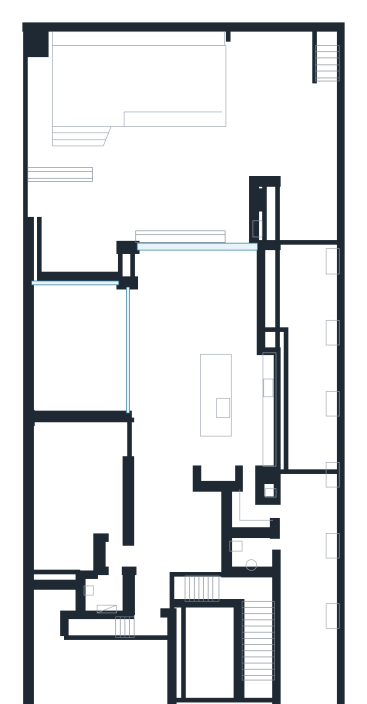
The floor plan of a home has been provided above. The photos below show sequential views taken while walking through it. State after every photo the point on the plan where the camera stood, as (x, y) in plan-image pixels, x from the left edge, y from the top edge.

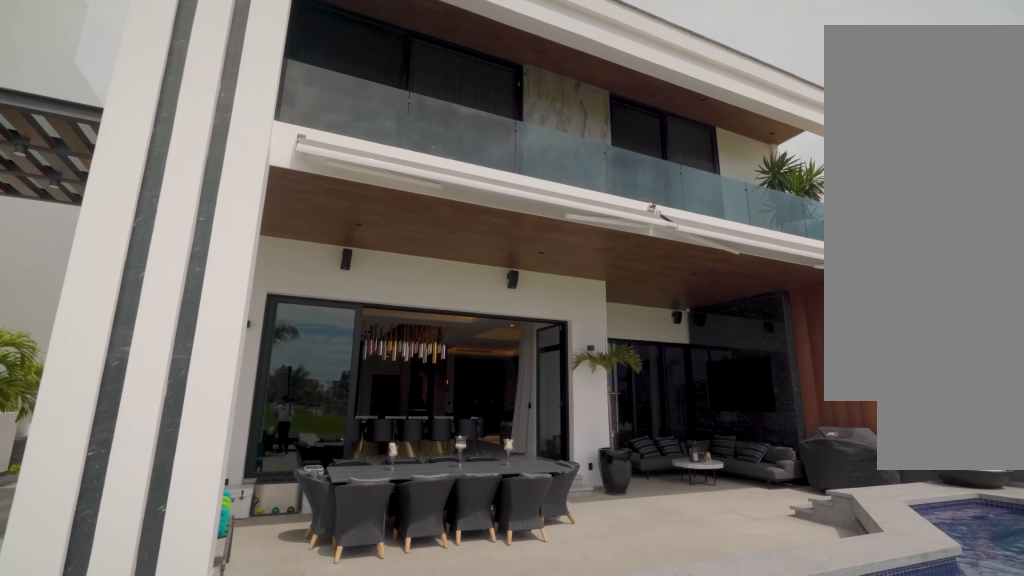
(249, 114)
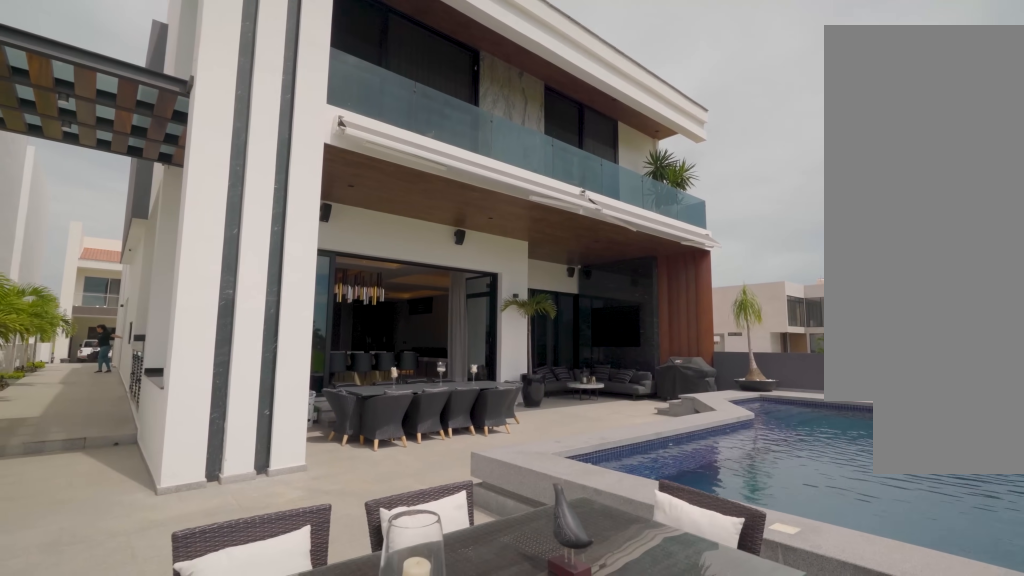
(290, 92)
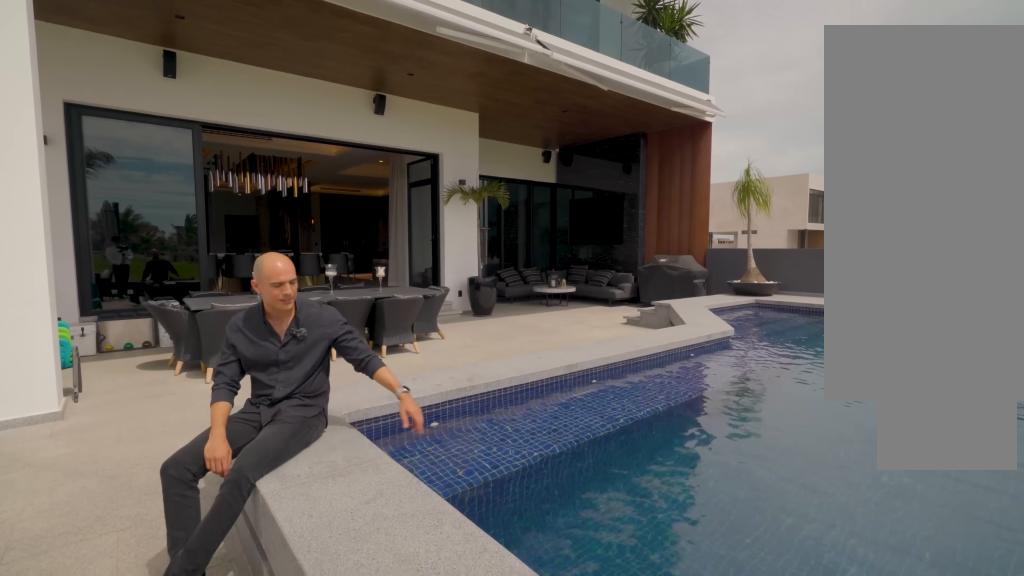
(253, 89)
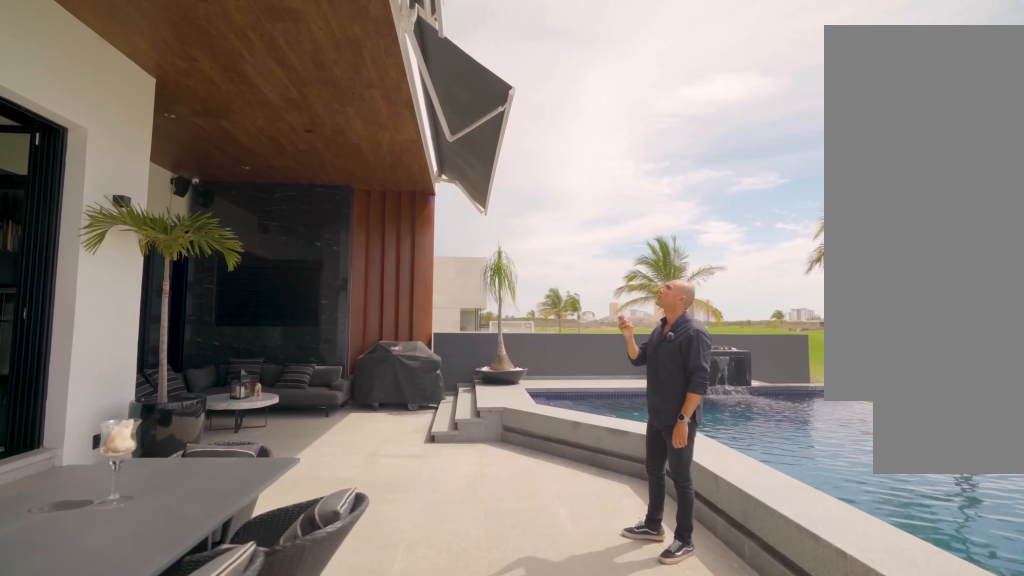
(239, 181)
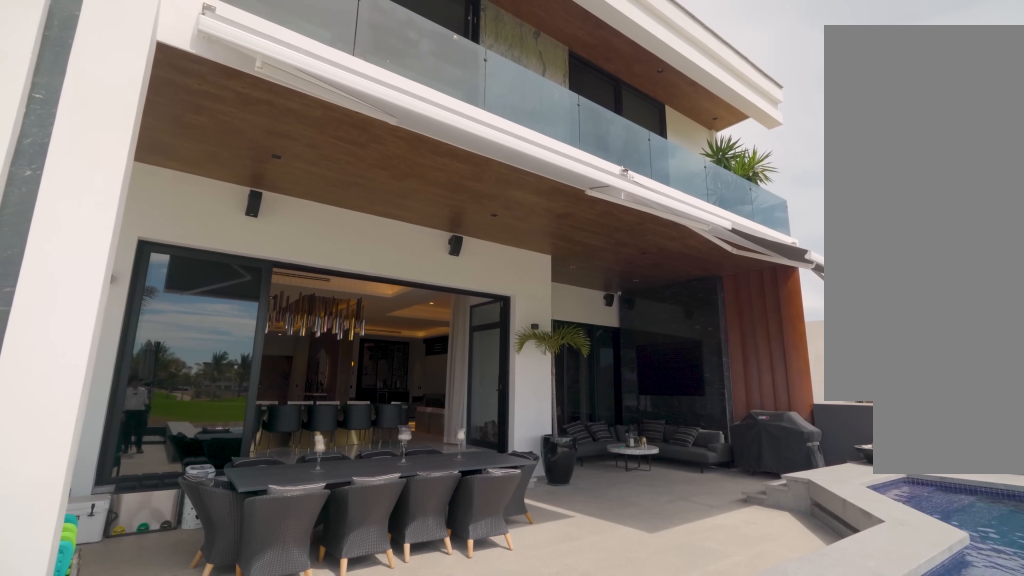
(240, 181)
